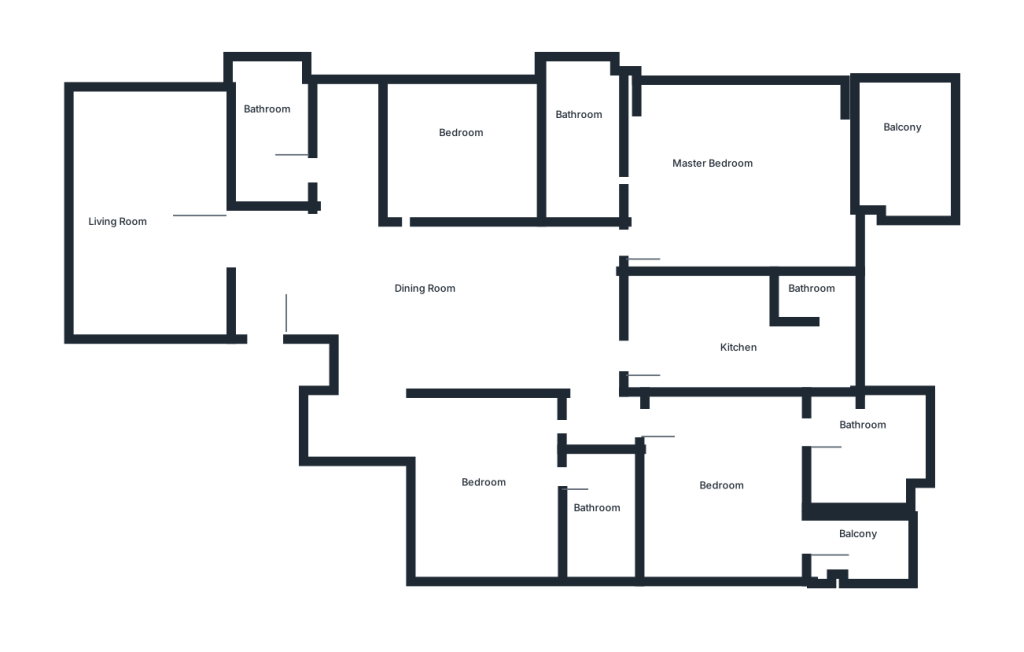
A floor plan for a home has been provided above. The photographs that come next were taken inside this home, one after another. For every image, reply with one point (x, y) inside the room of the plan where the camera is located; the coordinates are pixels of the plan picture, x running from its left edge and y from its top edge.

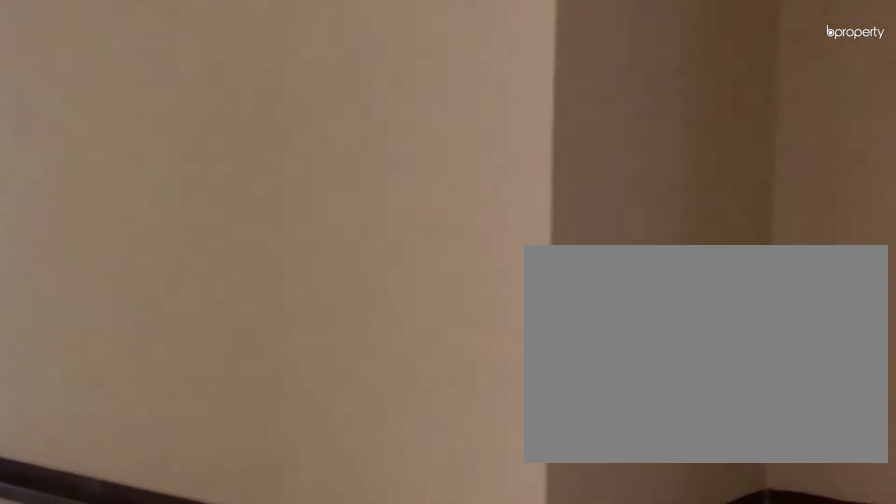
(467, 281)
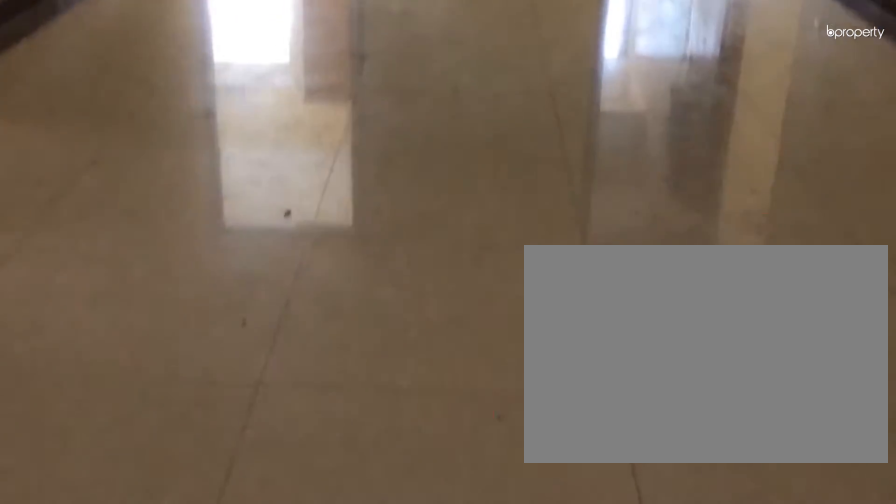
(467, 281)
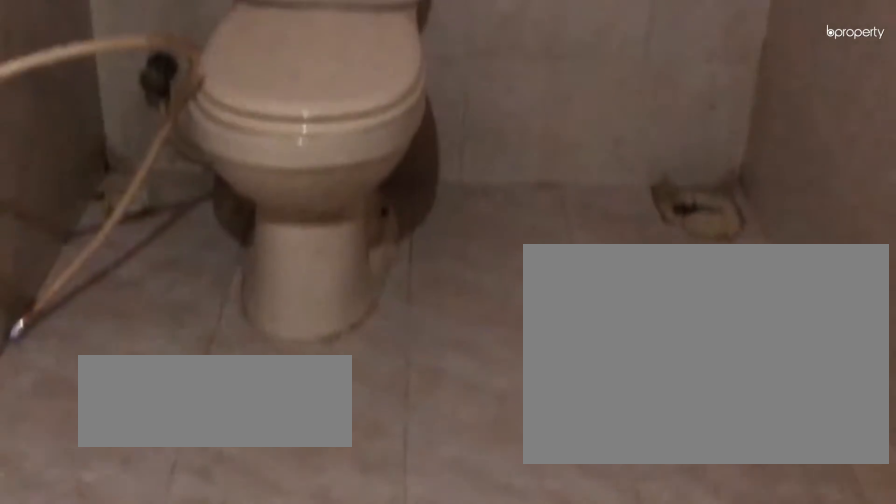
(275, 149)
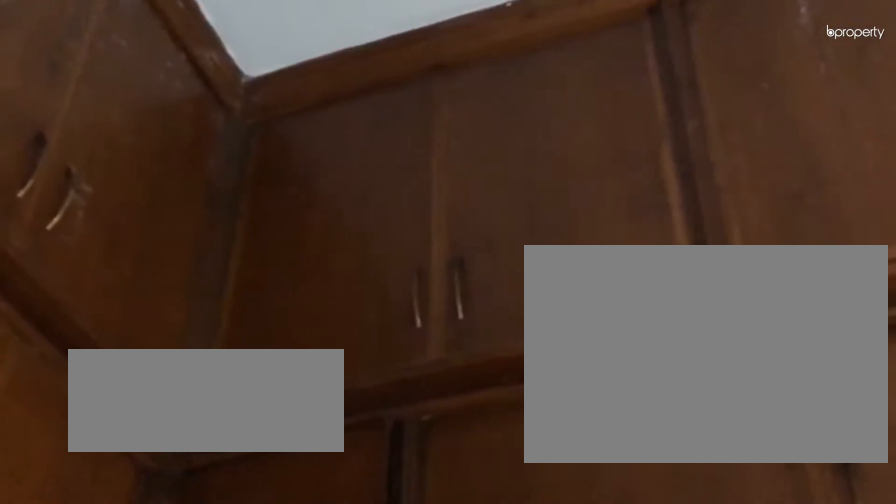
(708, 348)
